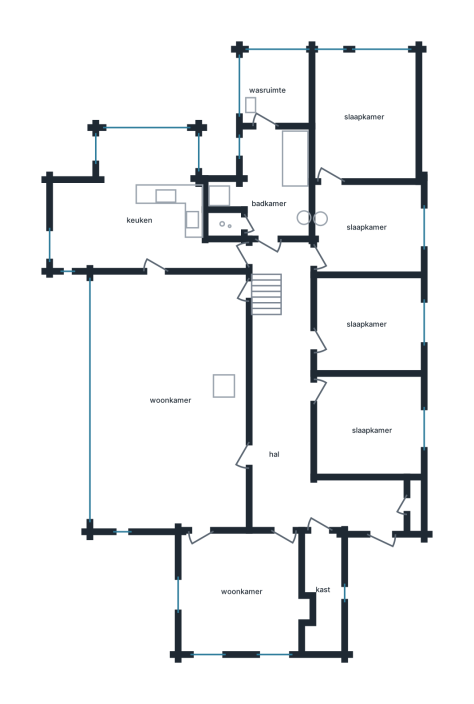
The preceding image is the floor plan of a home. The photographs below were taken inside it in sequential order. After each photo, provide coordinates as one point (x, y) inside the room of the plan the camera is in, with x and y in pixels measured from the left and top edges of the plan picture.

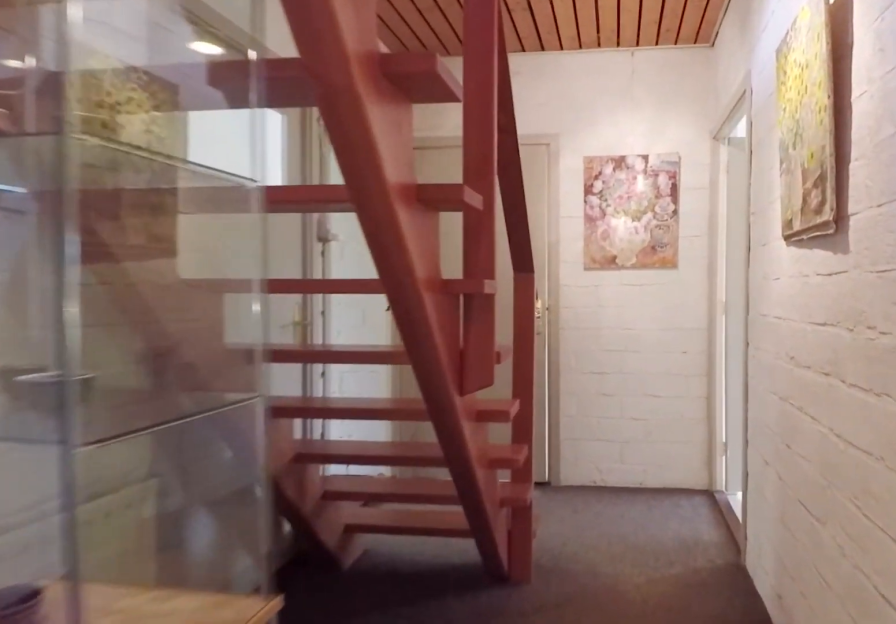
(299, 416)
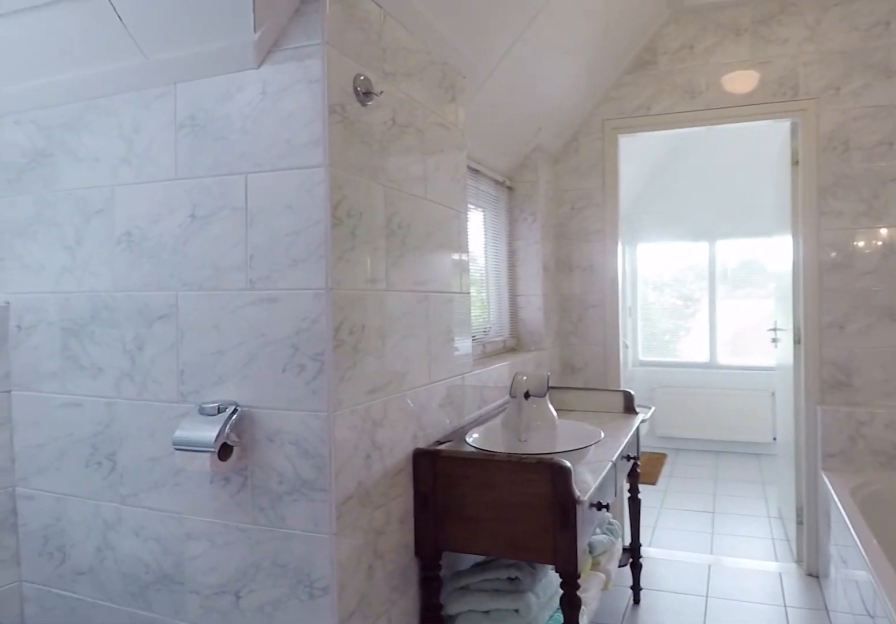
(271, 183)
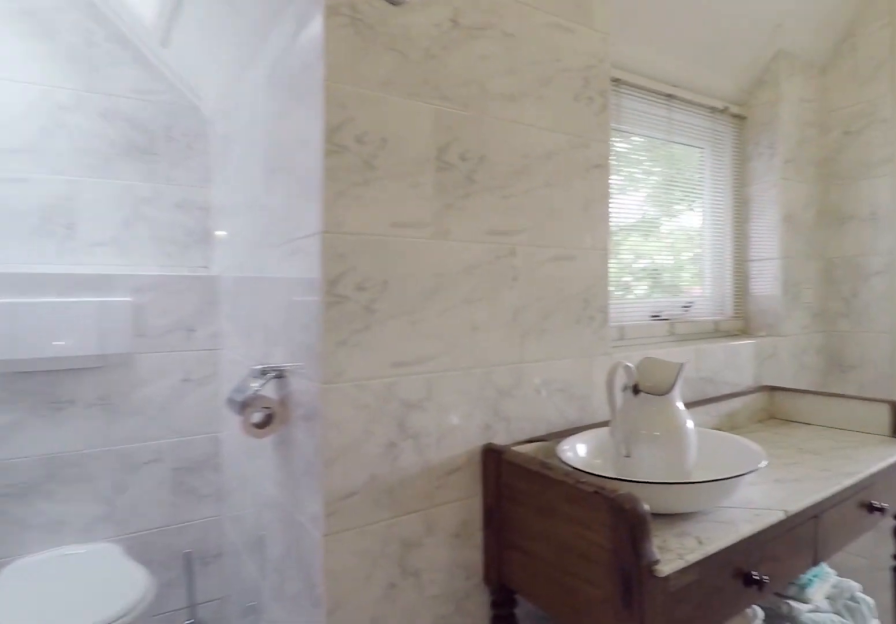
(271, 183)
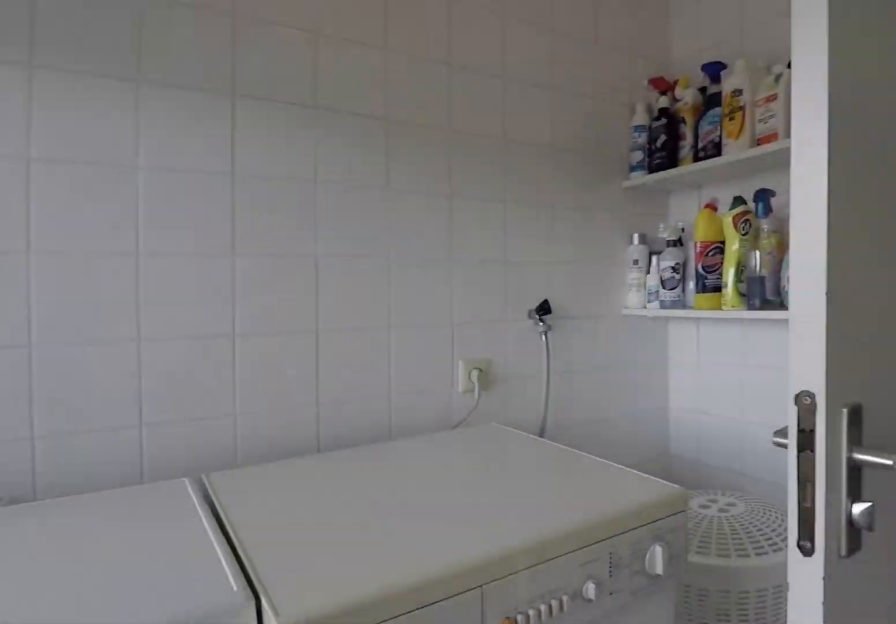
(276, 88)
